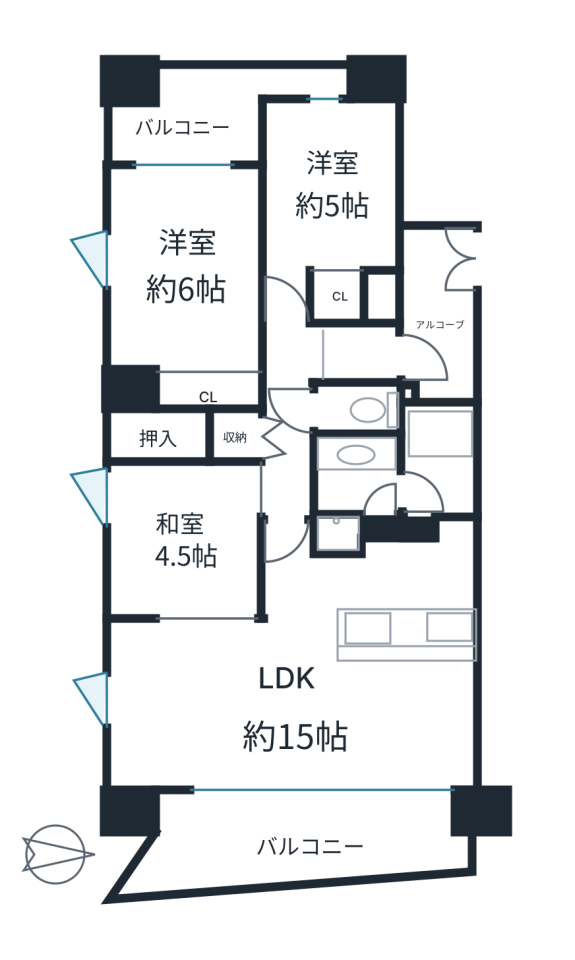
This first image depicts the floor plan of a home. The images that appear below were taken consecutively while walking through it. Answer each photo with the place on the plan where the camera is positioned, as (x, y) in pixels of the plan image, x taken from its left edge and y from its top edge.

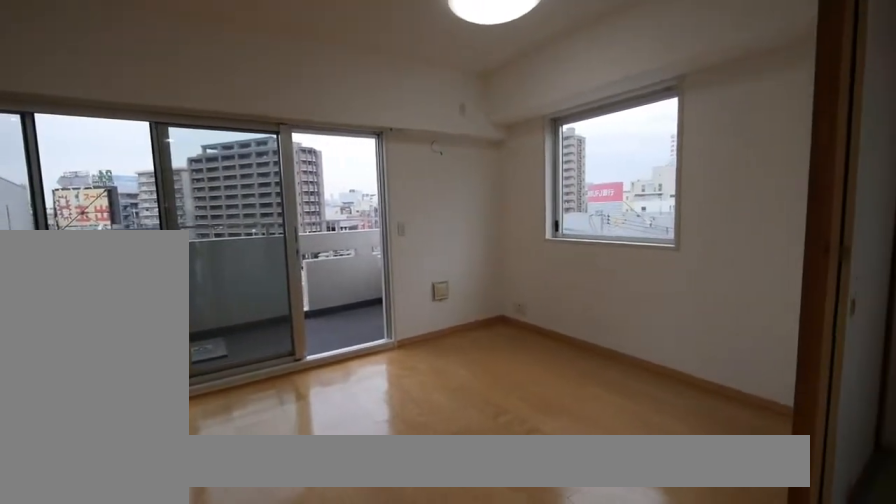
(186, 683)
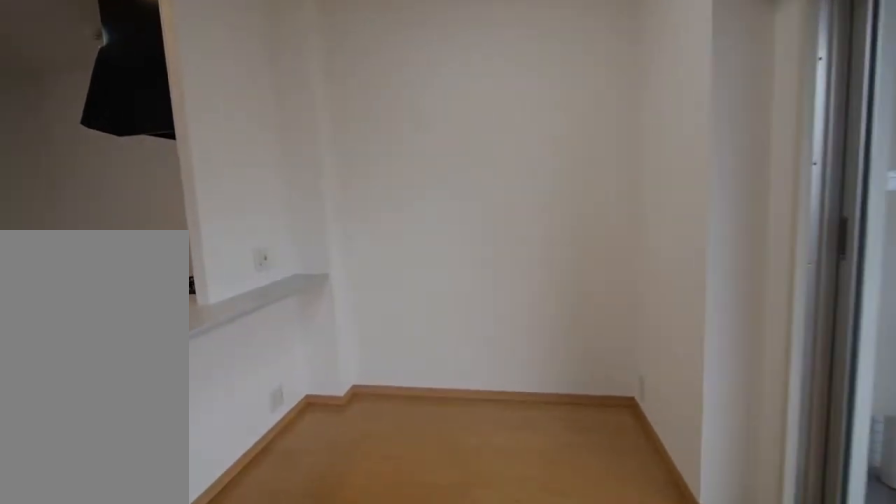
(375, 718)
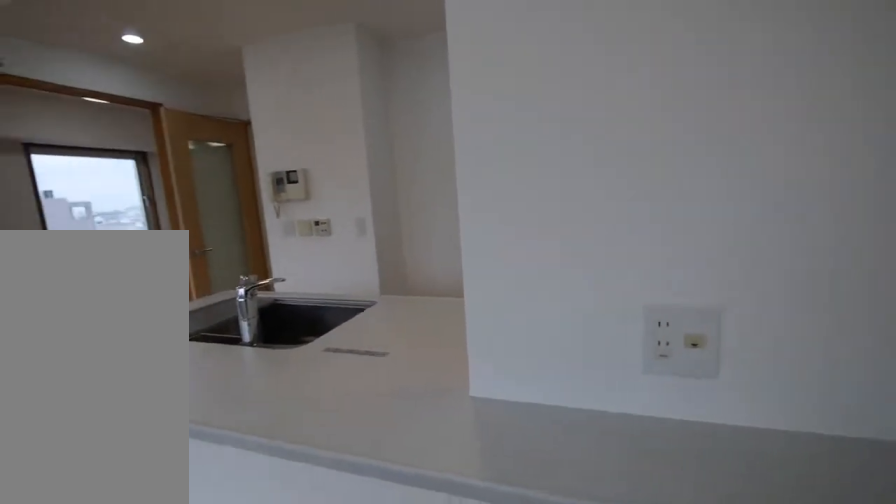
(375, 718)
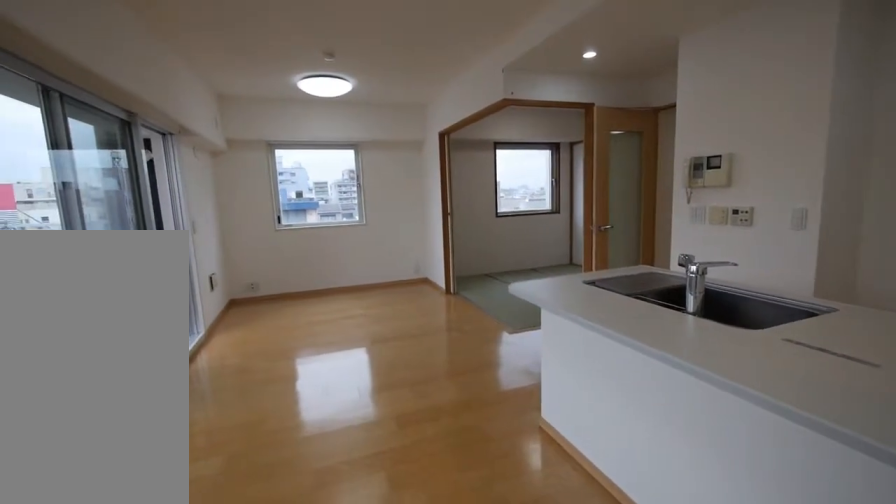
(375, 717)
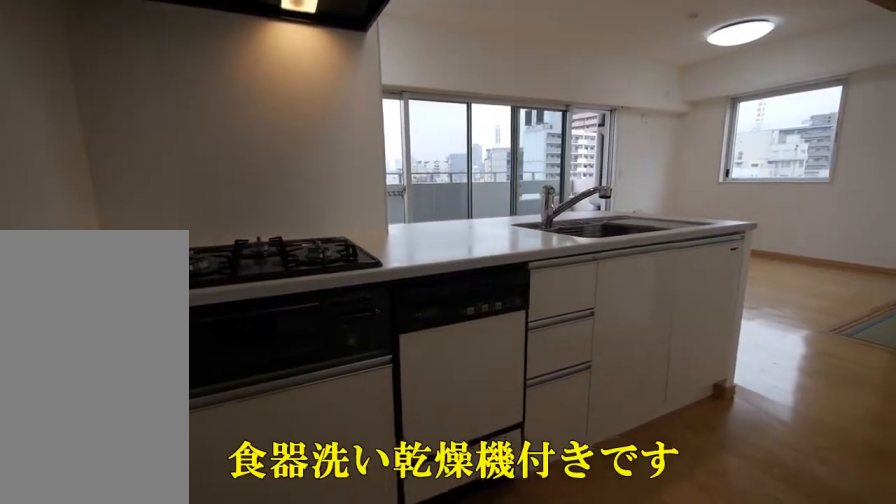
(375, 579)
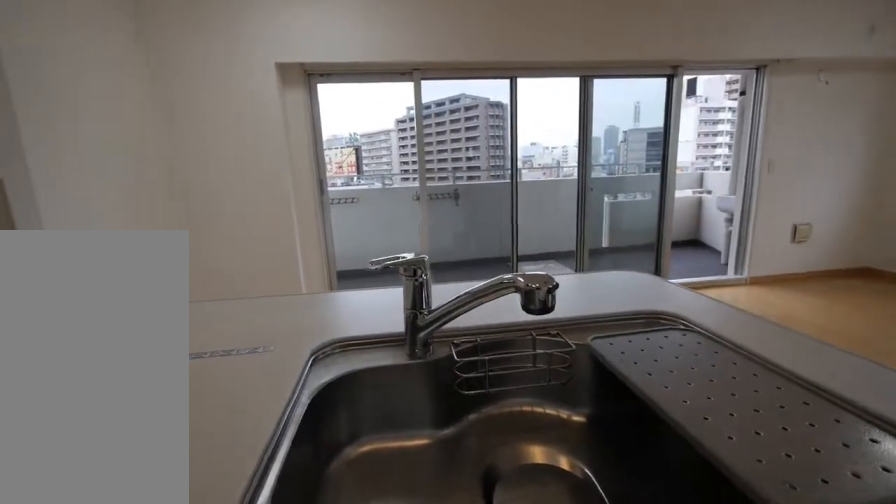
(375, 579)
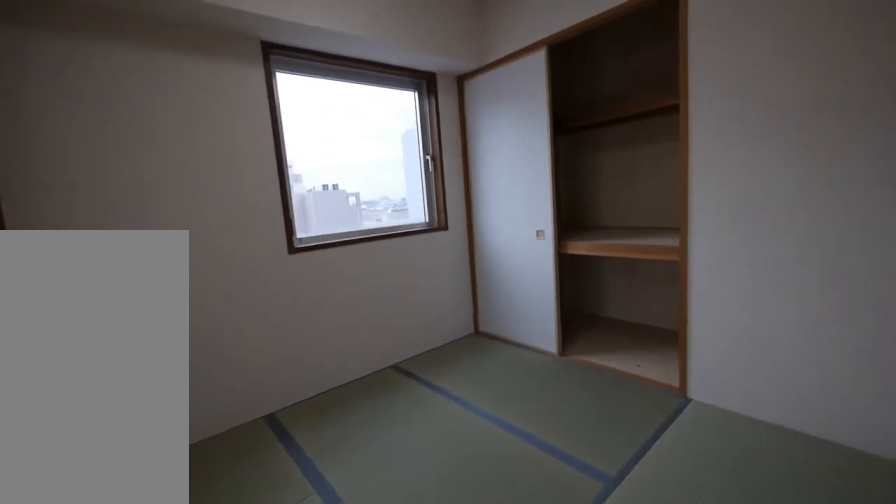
(166, 559)
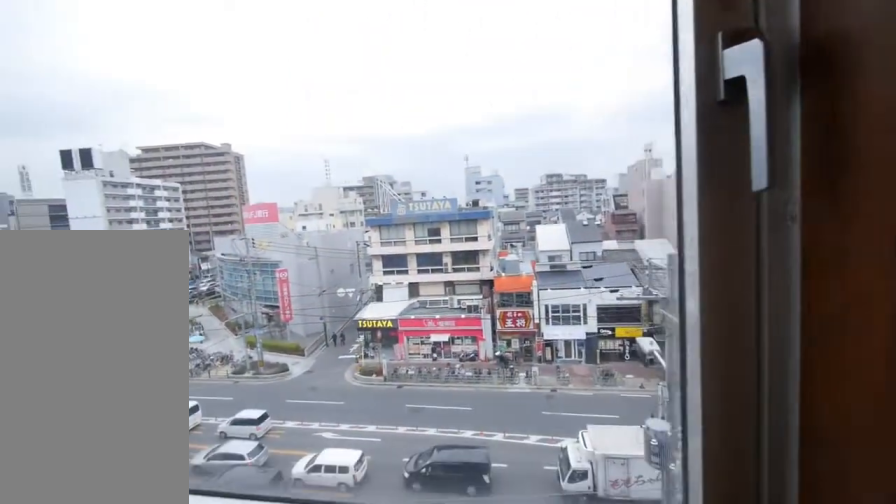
(166, 560)
